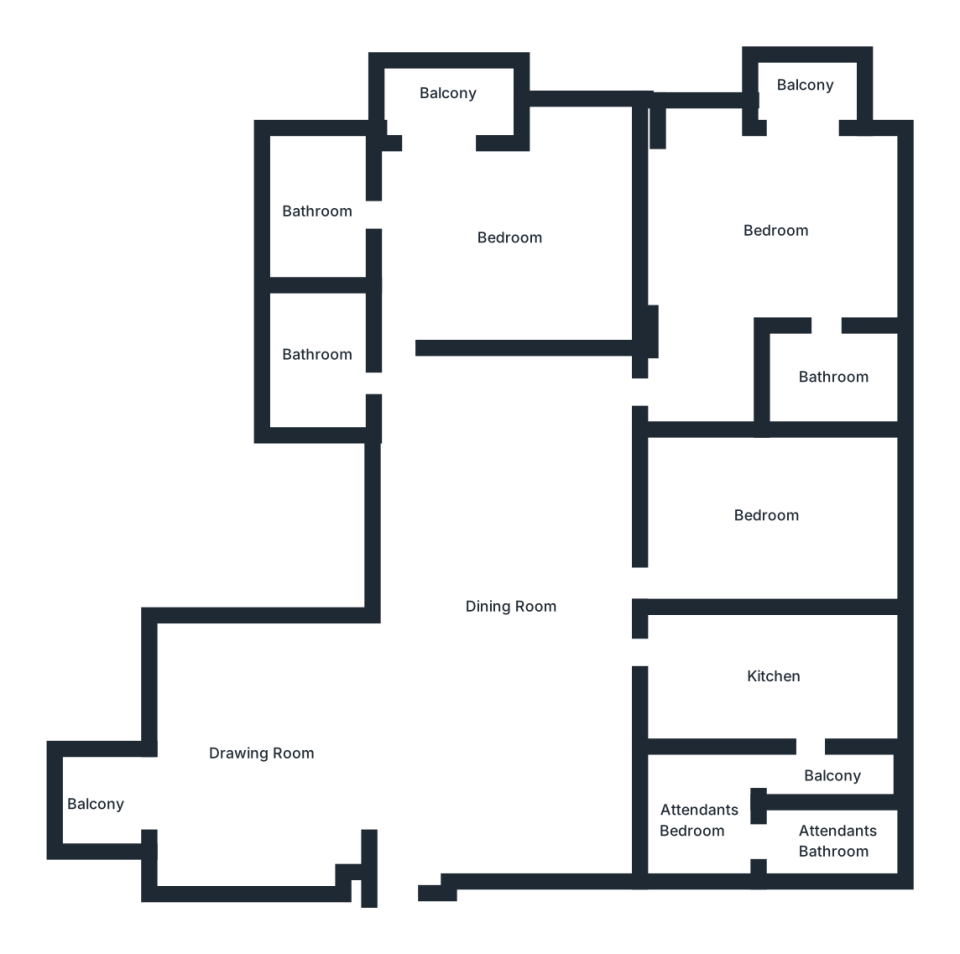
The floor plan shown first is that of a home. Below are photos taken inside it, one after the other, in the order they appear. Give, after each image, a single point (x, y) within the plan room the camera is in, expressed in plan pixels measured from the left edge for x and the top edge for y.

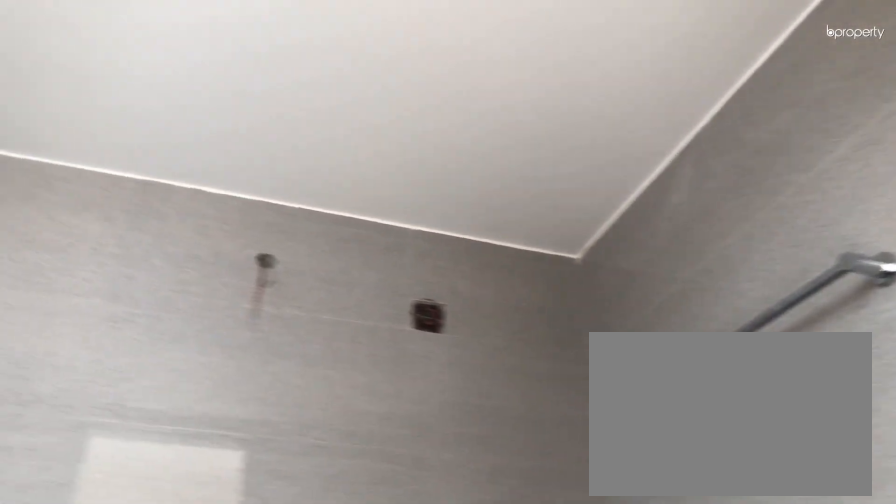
(834, 379)
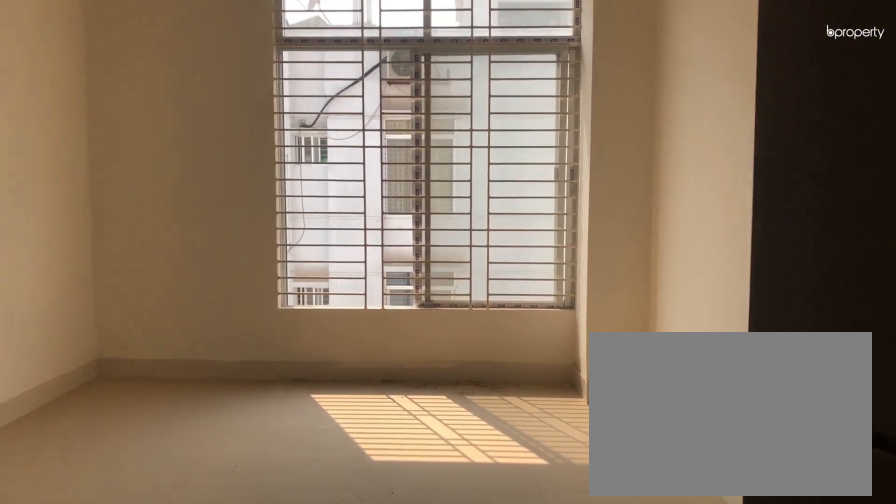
(769, 517)
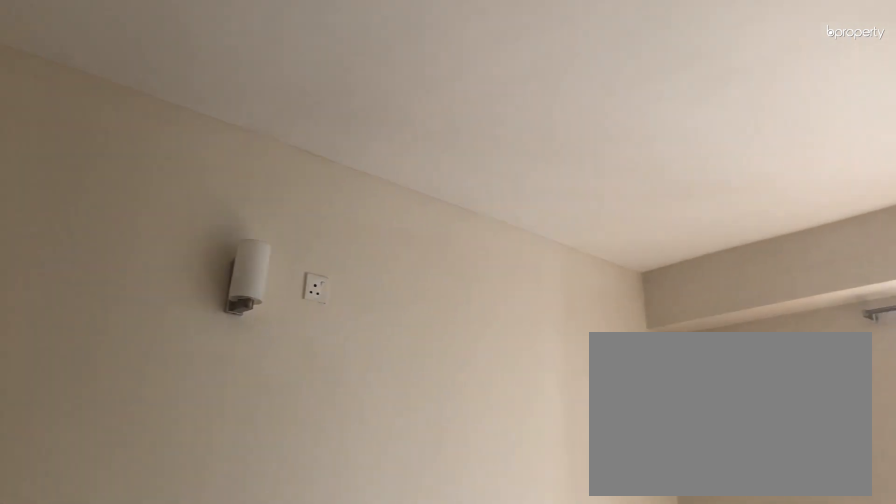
(769, 517)
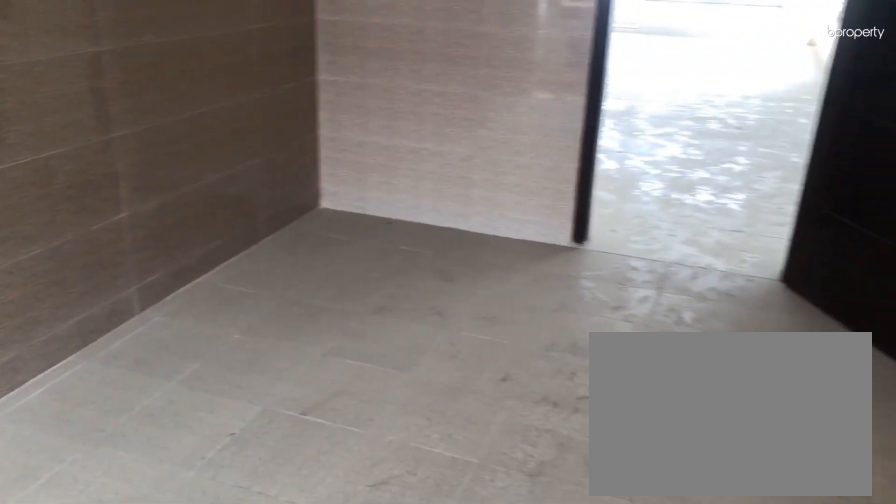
(772, 677)
